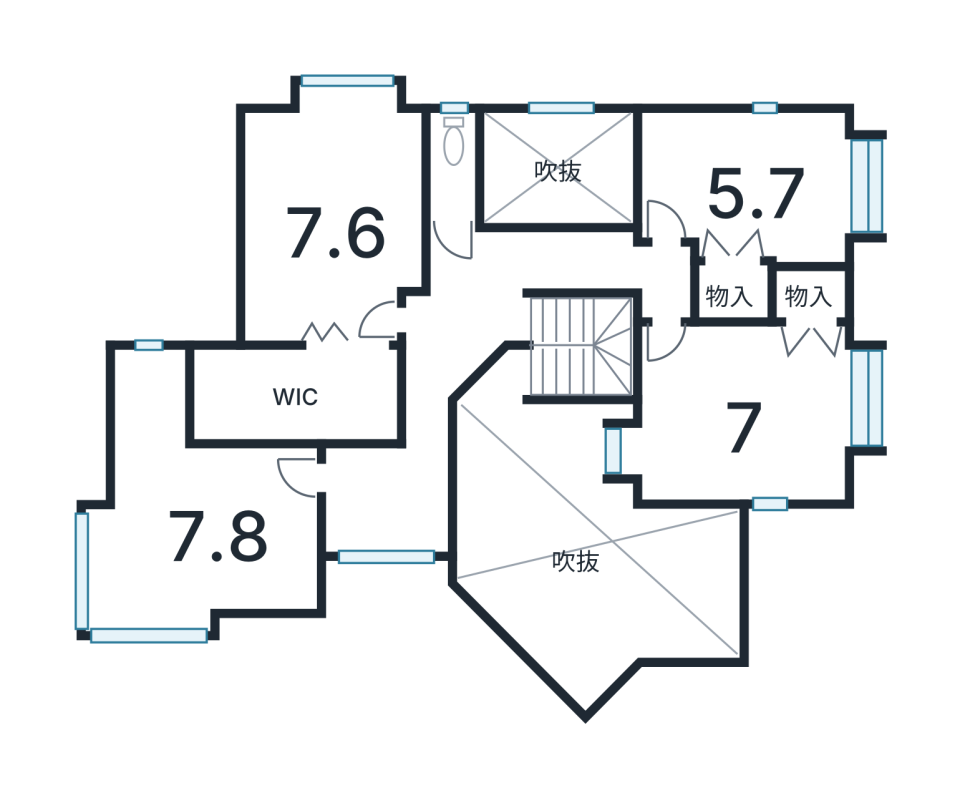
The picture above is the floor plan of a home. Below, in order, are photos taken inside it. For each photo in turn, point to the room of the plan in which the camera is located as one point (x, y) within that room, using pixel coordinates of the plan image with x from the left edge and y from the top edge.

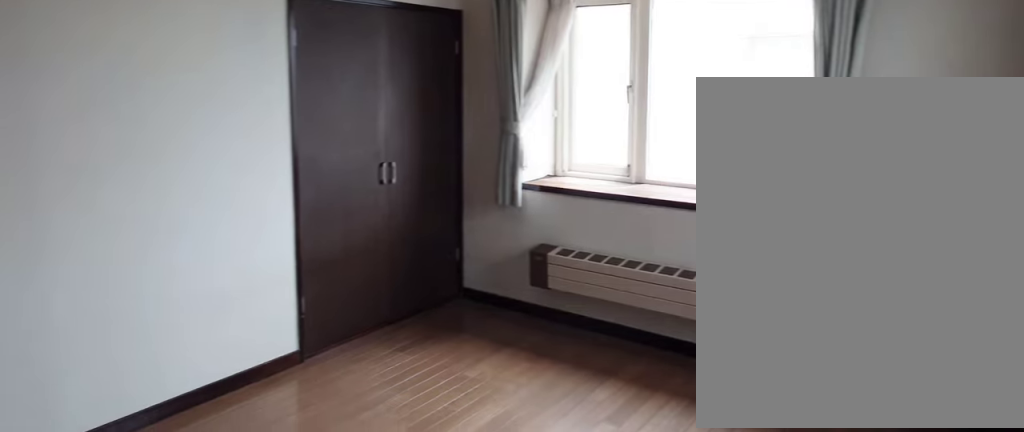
(744, 422)
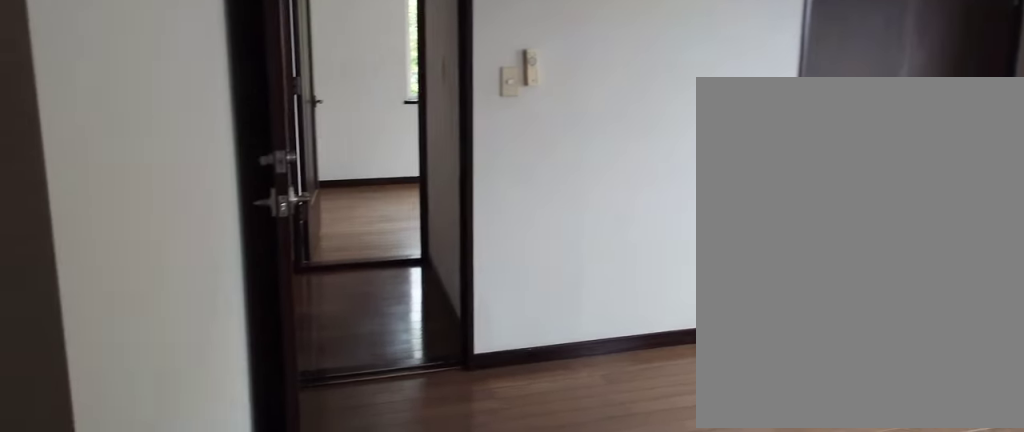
(744, 422)
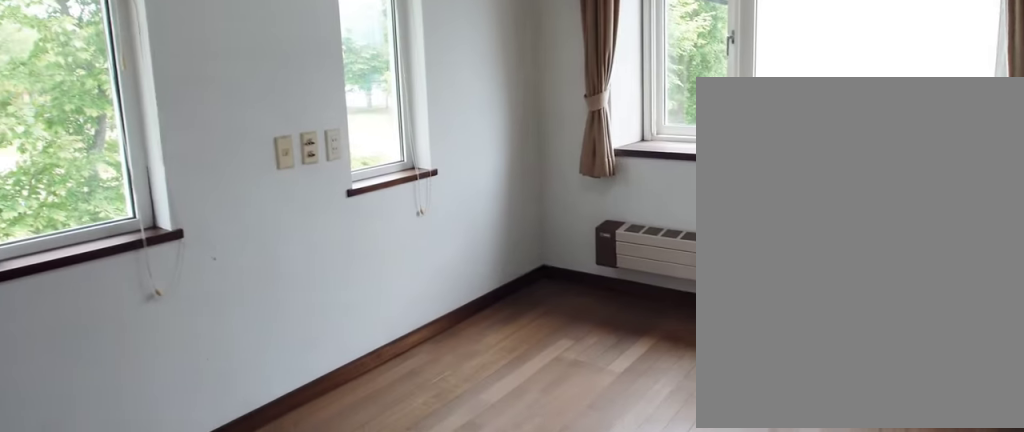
(747, 187)
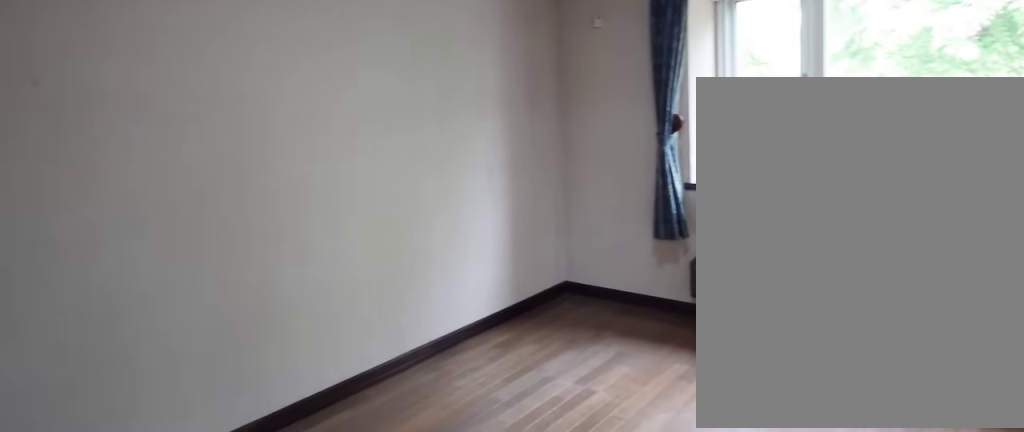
(319, 223)
